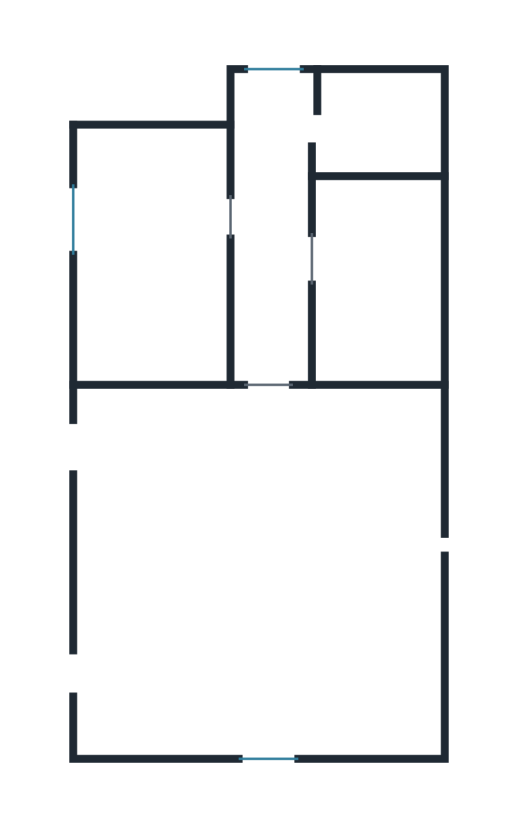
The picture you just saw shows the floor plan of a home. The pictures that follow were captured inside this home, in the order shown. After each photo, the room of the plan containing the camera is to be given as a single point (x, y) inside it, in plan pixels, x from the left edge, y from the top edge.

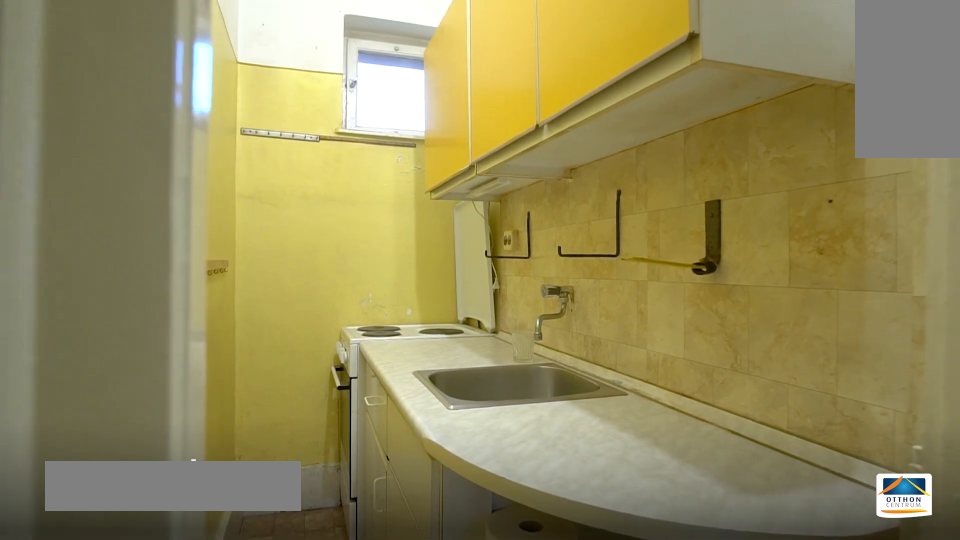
(382, 119)
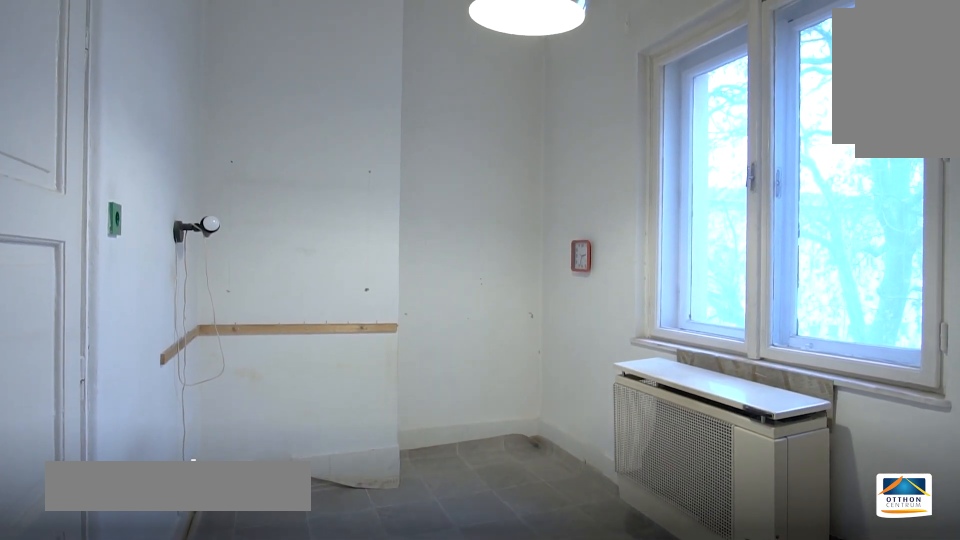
(149, 269)
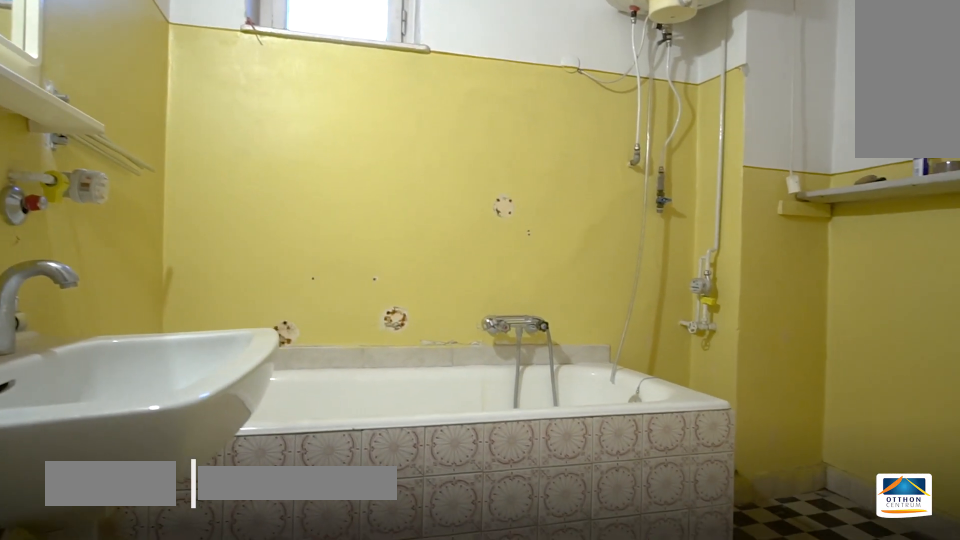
(373, 279)
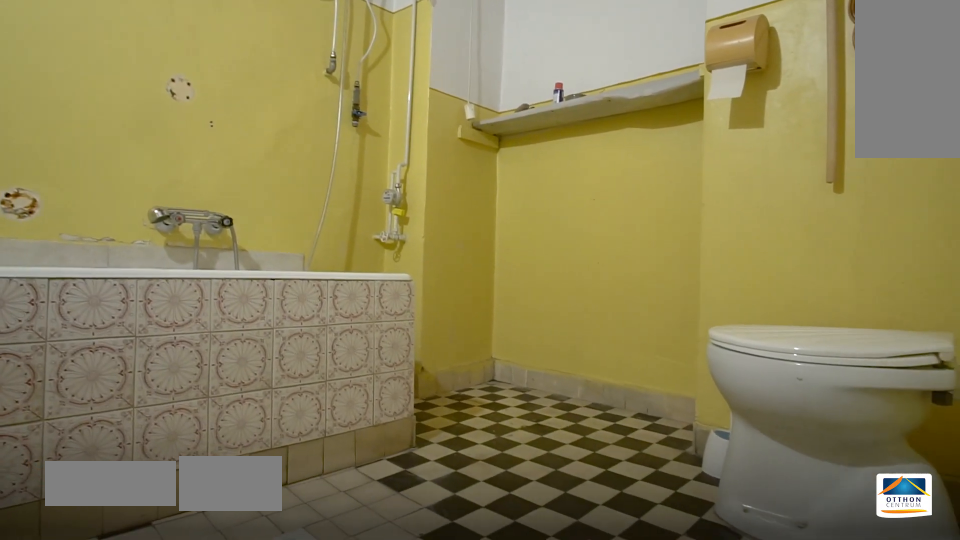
(374, 279)
